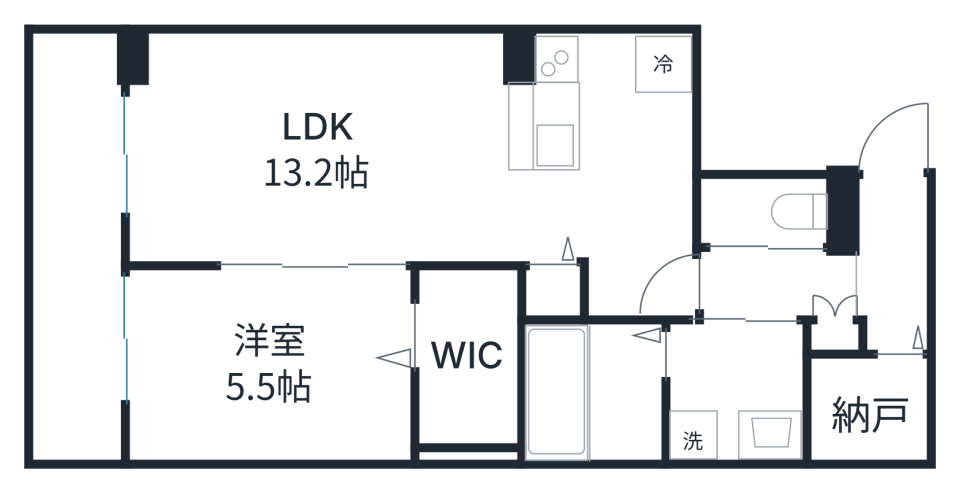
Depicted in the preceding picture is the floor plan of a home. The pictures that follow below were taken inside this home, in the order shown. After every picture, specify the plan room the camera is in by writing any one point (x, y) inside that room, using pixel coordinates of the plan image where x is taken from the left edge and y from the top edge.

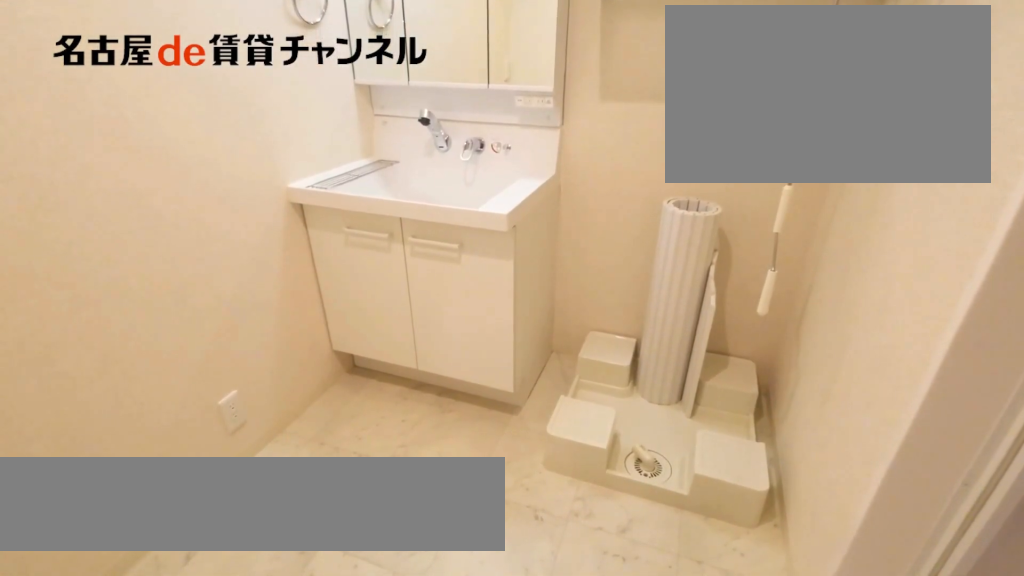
(734, 389)
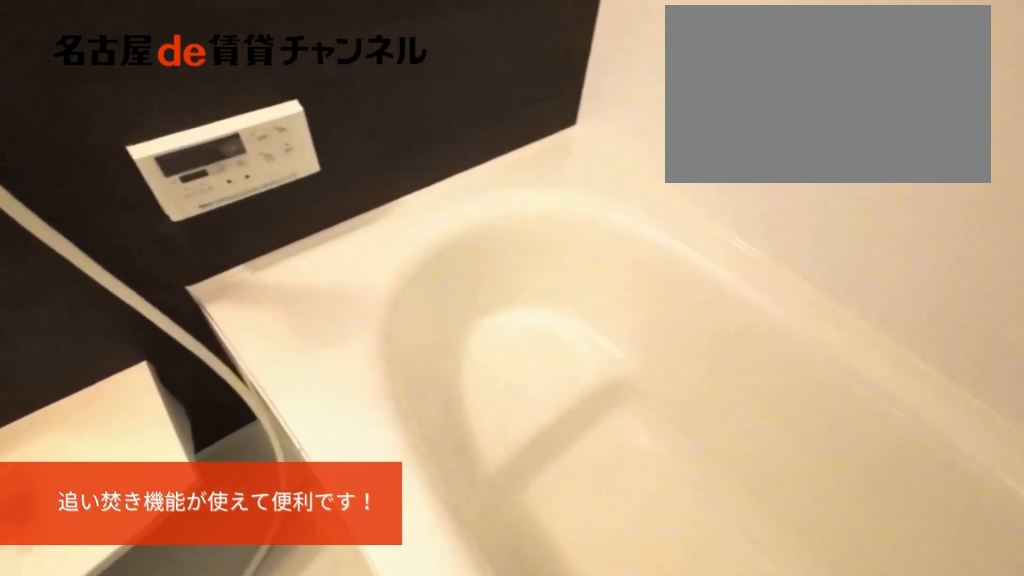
(591, 390)
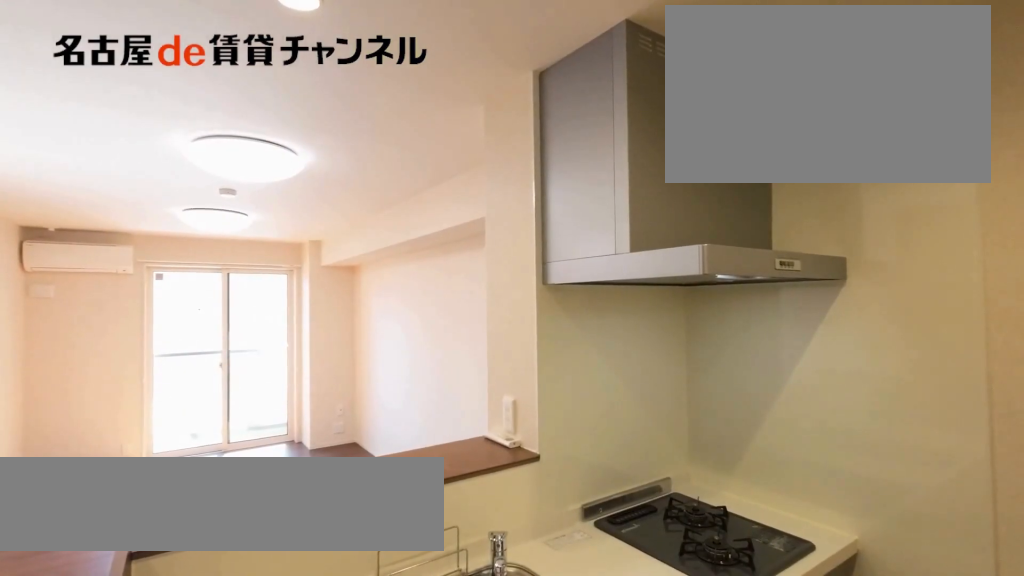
(548, 111)
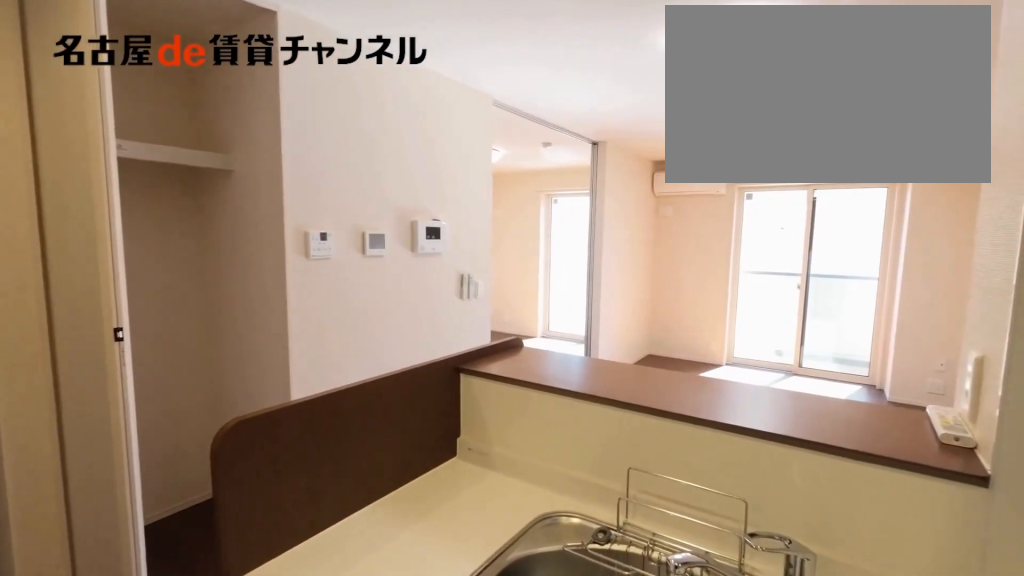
(548, 111)
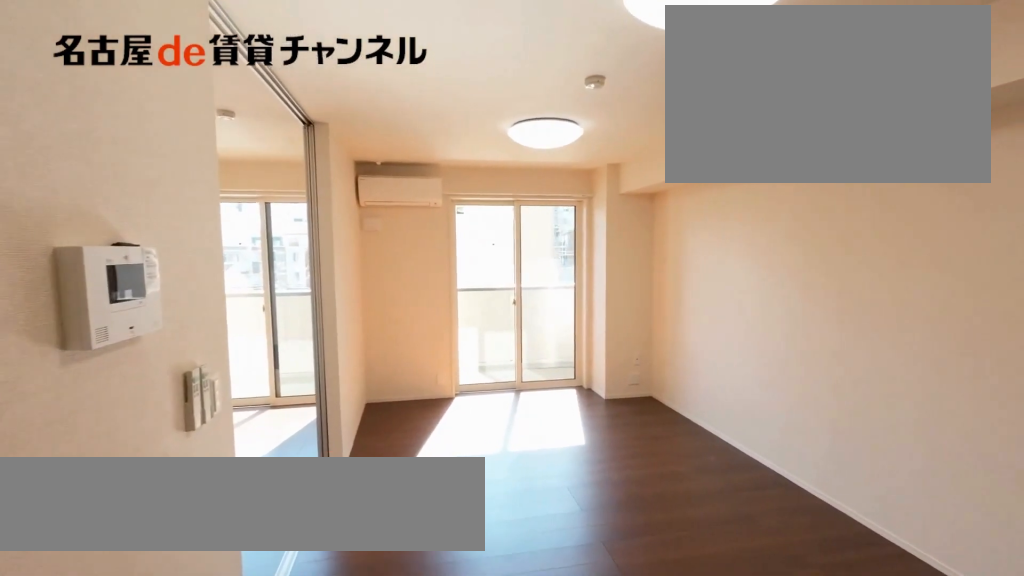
(371, 158)
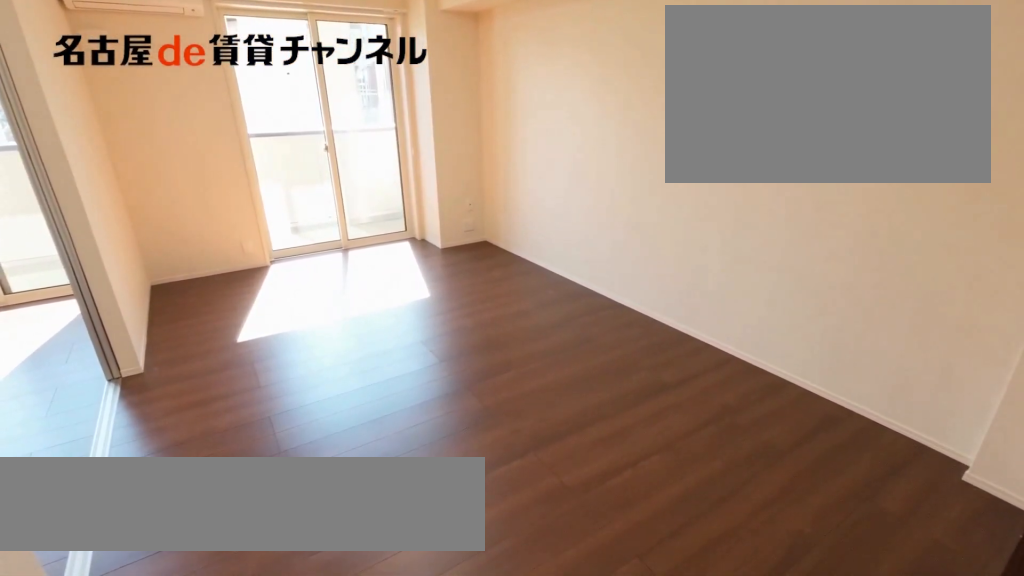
(371, 158)
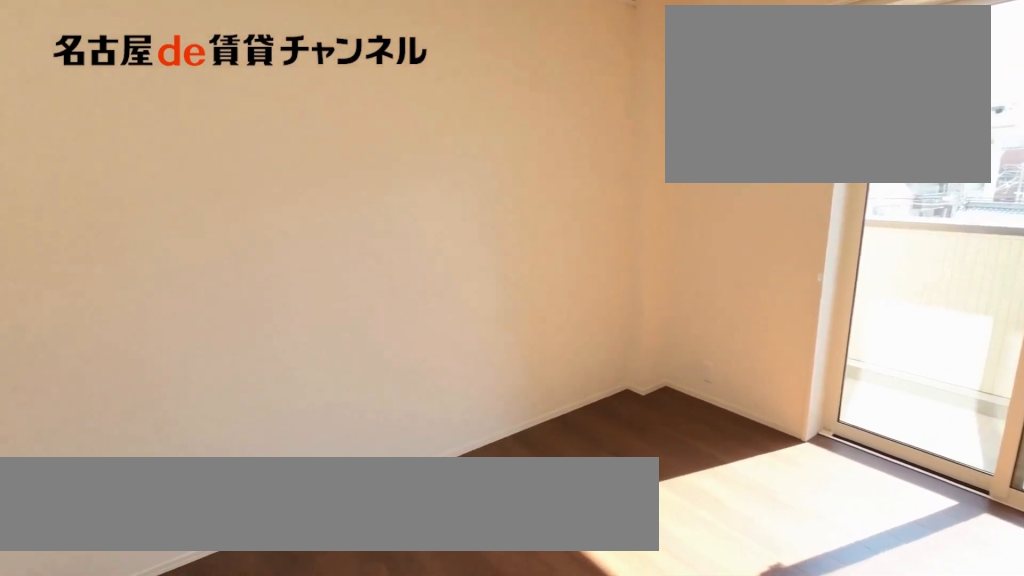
(265, 362)
